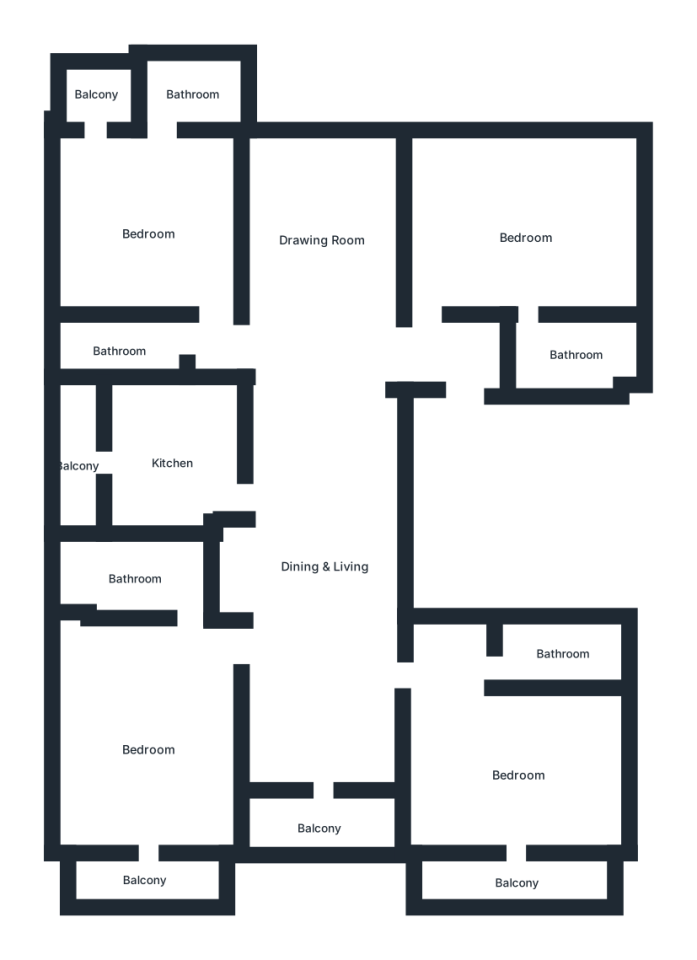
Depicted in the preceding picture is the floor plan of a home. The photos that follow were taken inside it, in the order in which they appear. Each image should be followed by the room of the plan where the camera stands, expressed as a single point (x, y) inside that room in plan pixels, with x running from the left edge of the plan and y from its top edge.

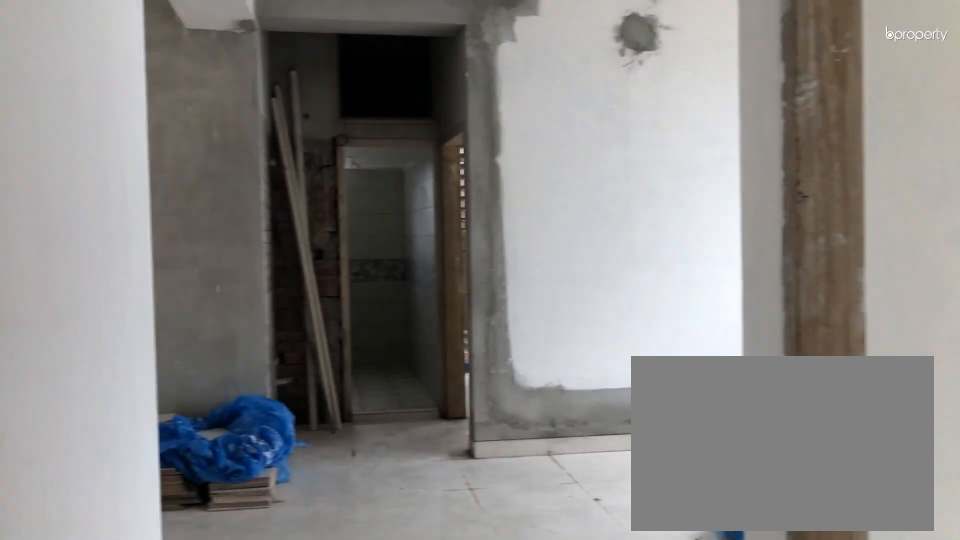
(366, 358)
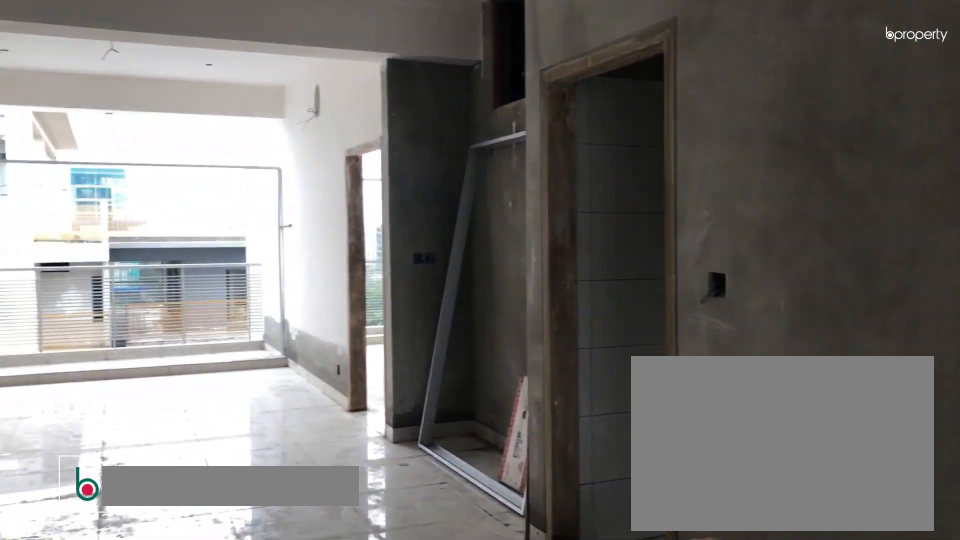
(323, 568)
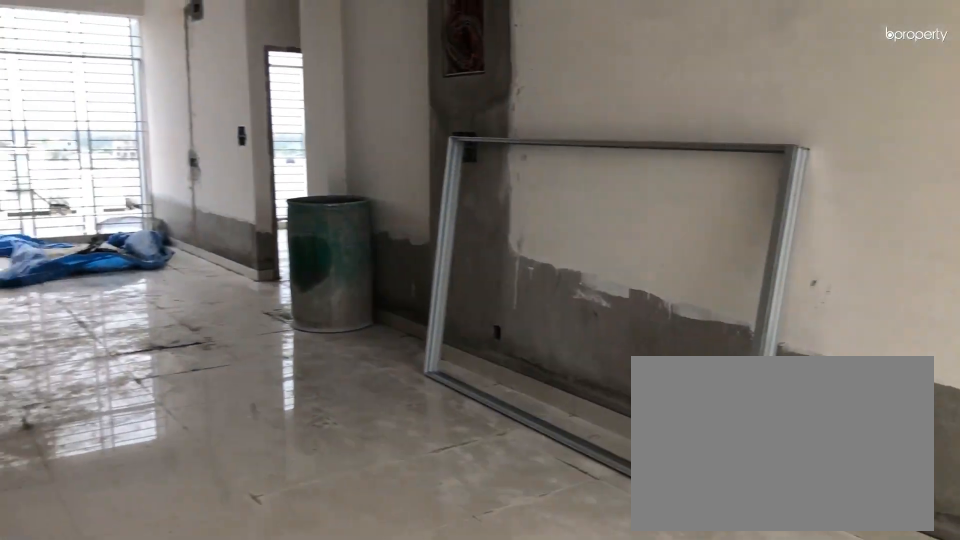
(323, 568)
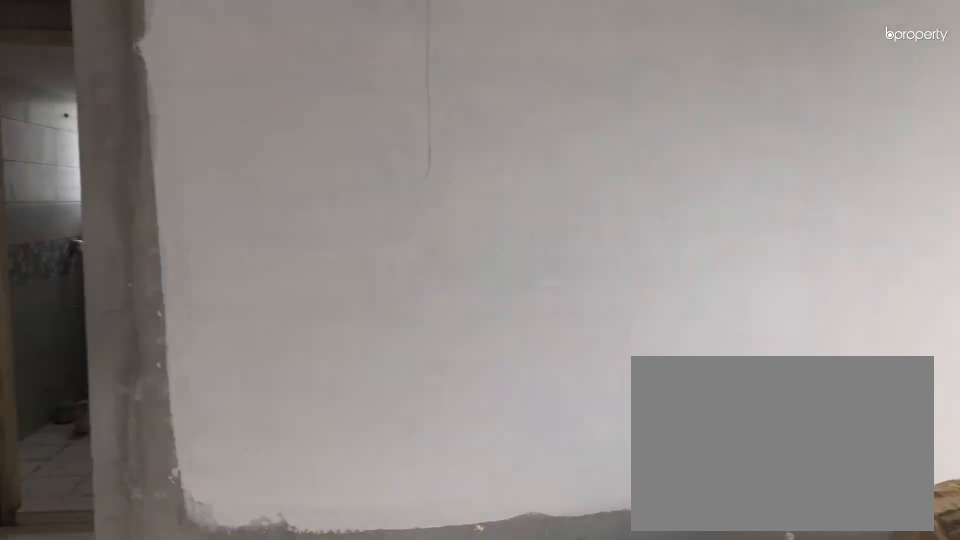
(323, 241)
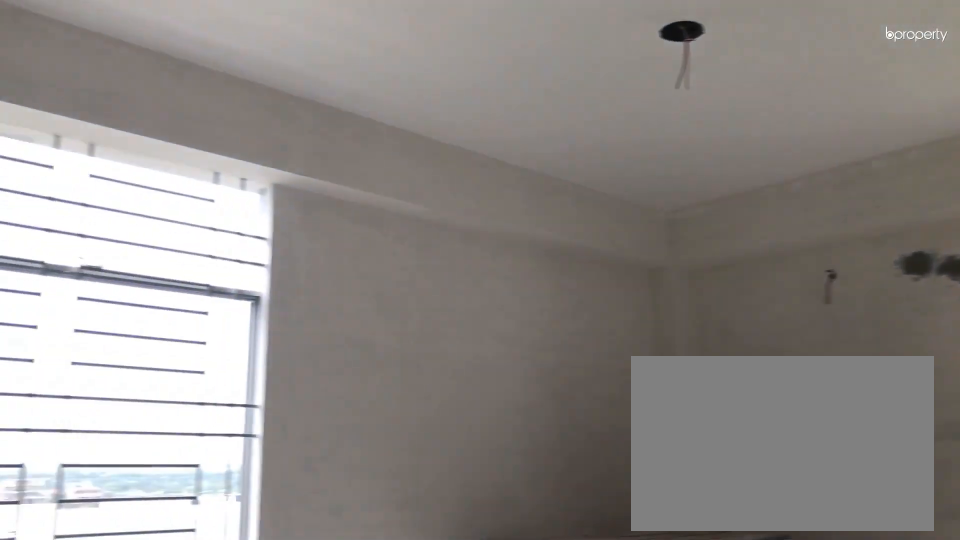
(527, 235)
